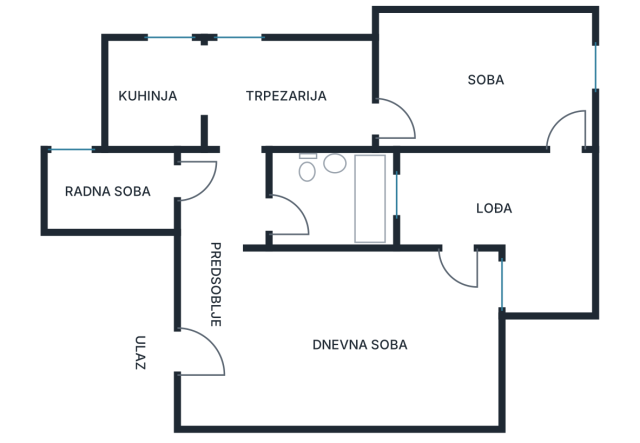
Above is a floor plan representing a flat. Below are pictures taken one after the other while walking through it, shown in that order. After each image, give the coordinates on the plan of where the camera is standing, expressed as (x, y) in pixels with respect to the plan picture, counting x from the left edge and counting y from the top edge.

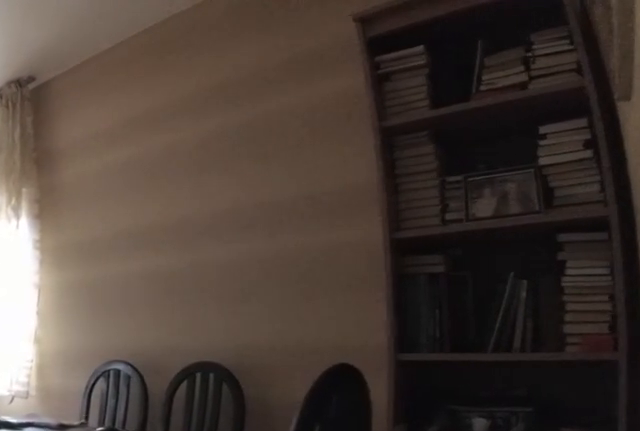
(372, 126)
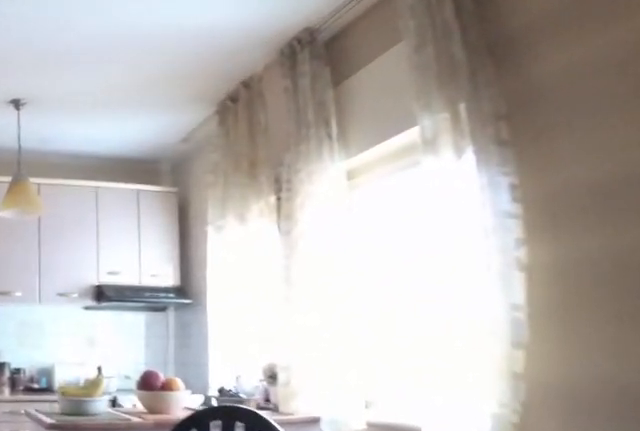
(316, 126)
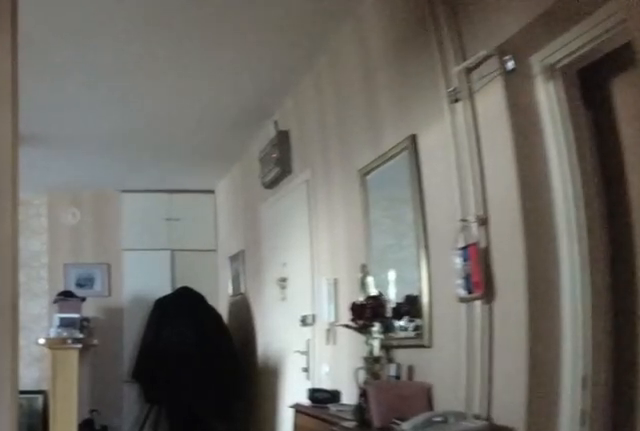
(228, 148)
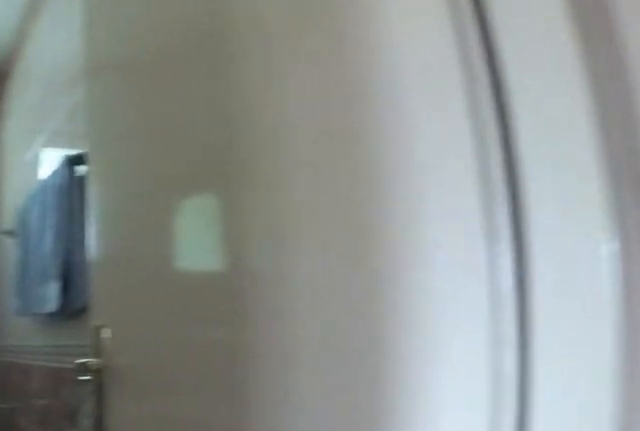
(243, 217)
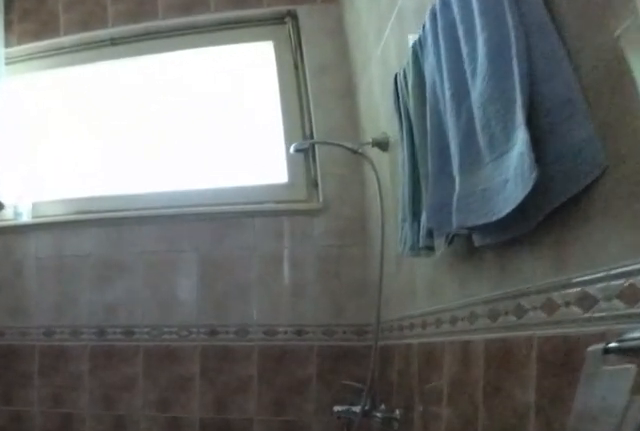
(307, 223)
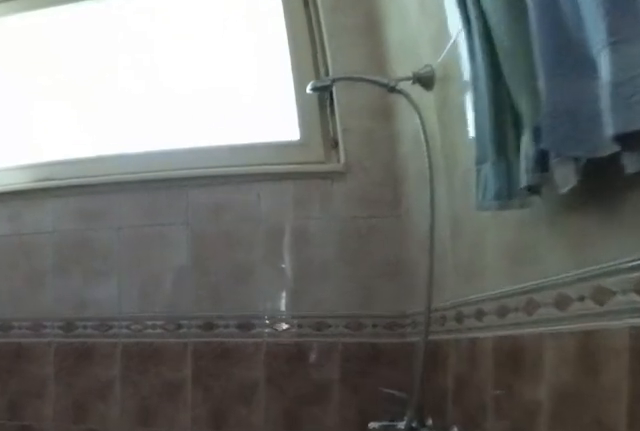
(326, 223)
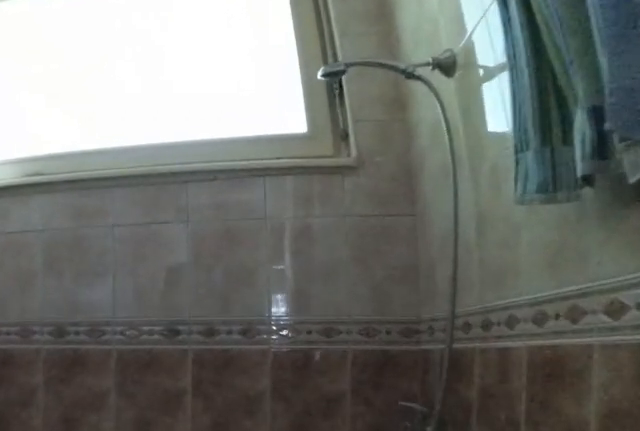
(333, 224)
